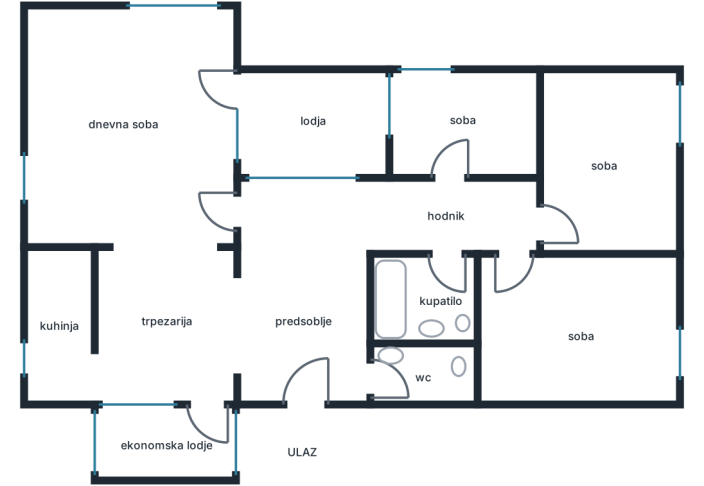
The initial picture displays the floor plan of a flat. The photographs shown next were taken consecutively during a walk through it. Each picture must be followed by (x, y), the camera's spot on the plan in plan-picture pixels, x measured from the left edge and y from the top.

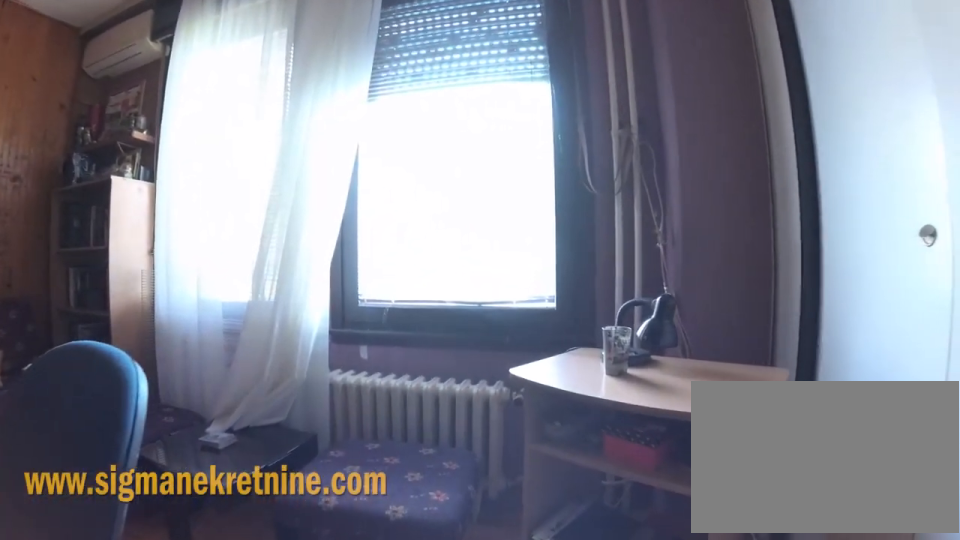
(584, 228)
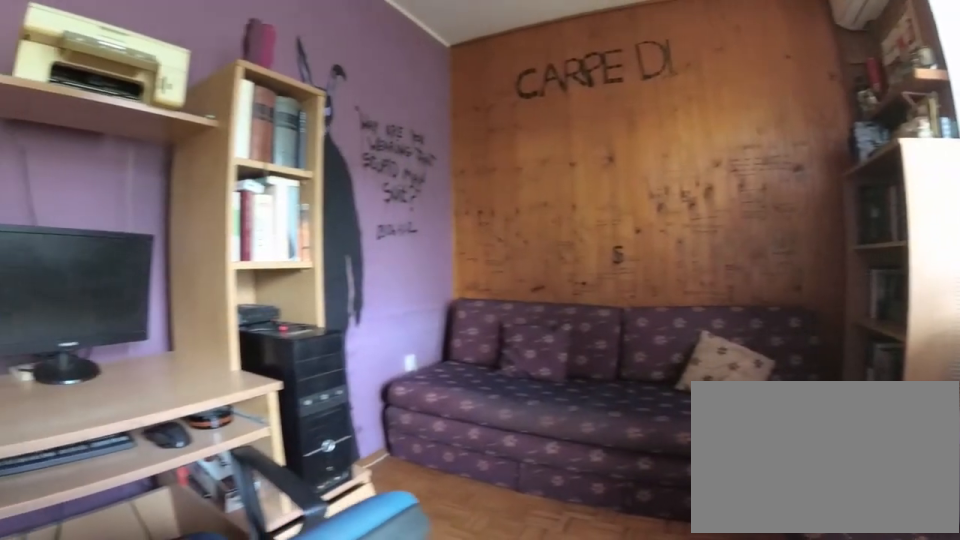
(628, 227)
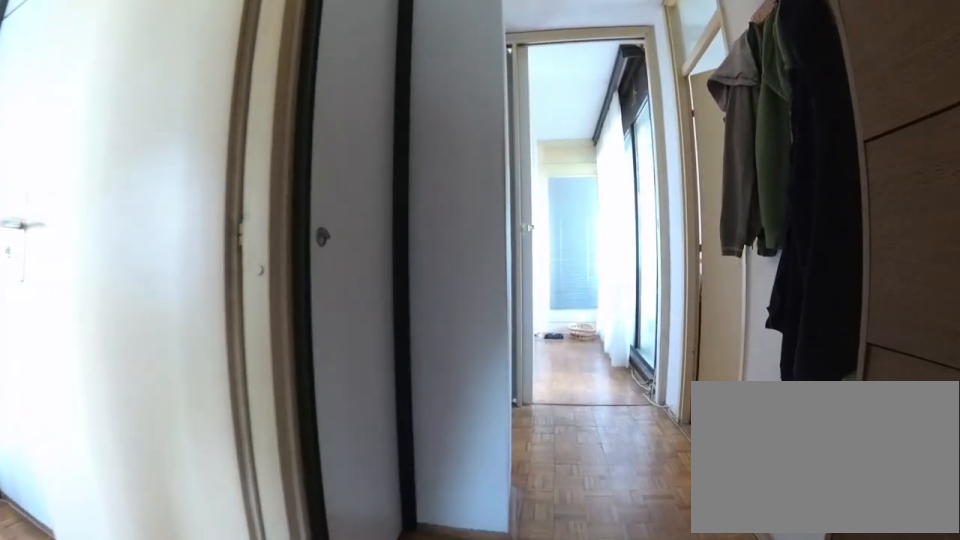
(562, 219)
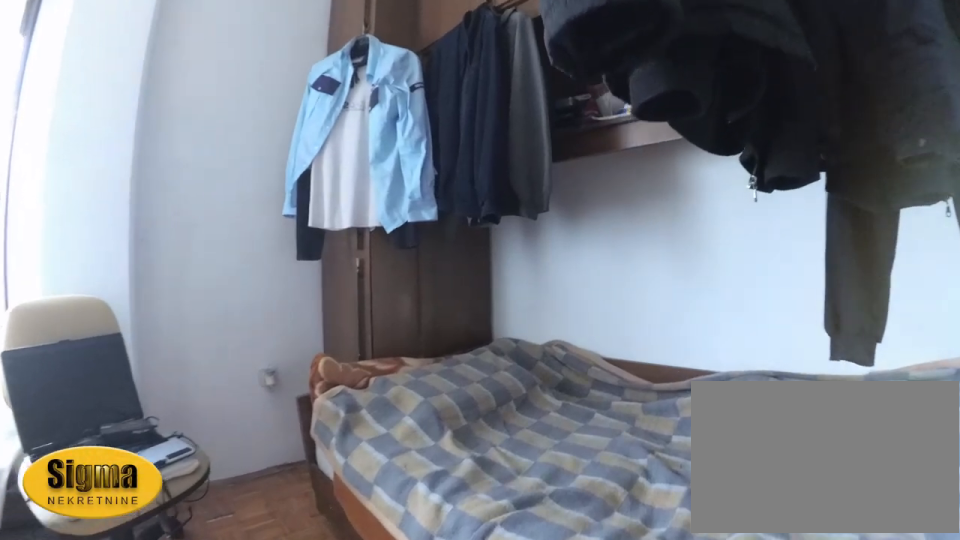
(465, 180)
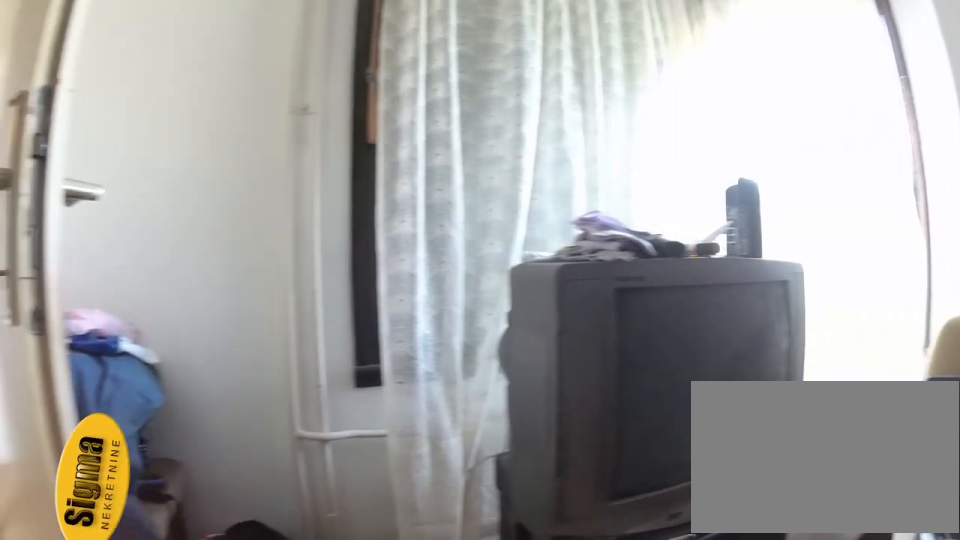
(507, 135)
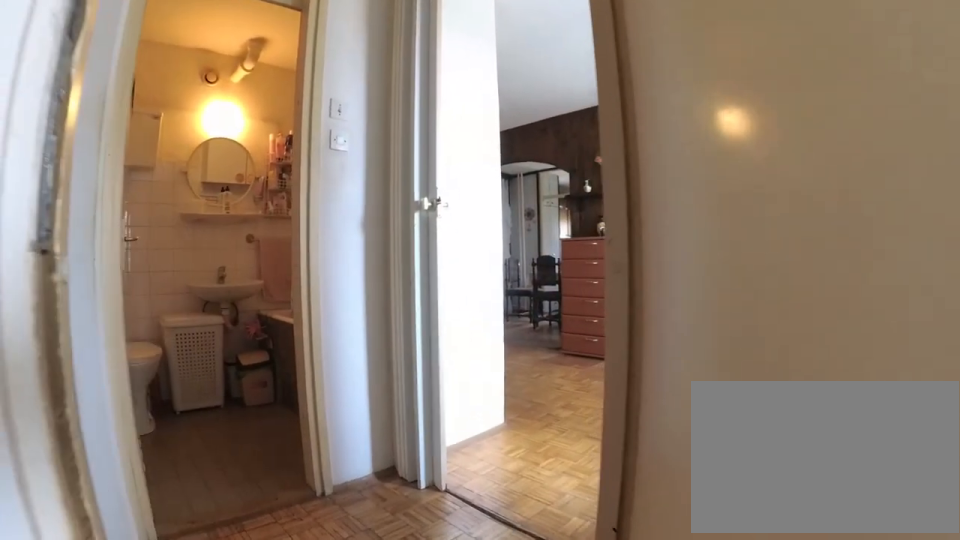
(469, 141)
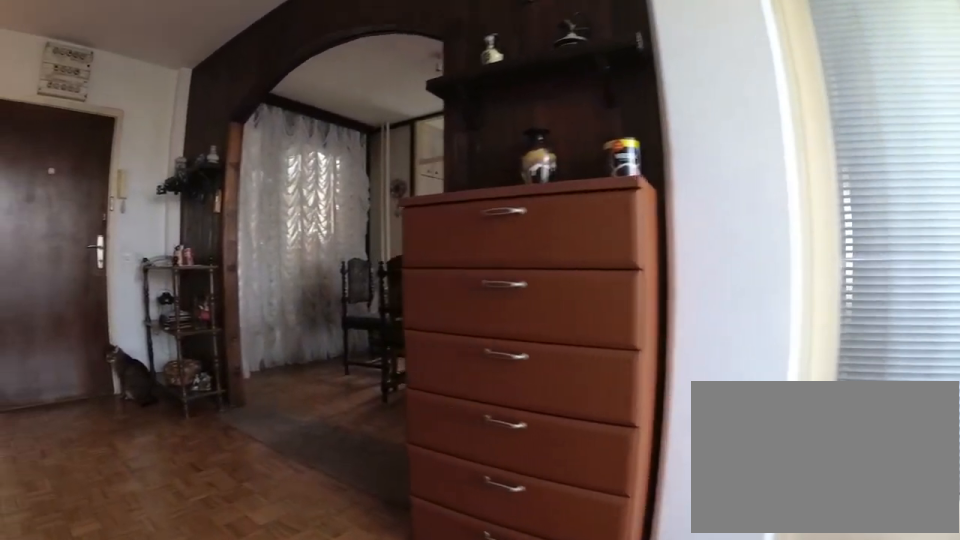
(298, 211)
